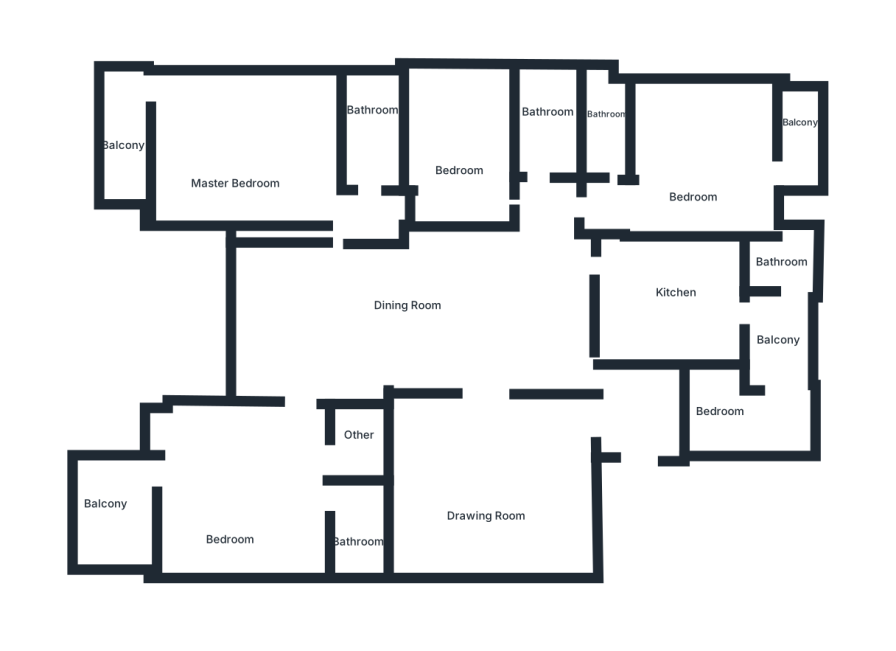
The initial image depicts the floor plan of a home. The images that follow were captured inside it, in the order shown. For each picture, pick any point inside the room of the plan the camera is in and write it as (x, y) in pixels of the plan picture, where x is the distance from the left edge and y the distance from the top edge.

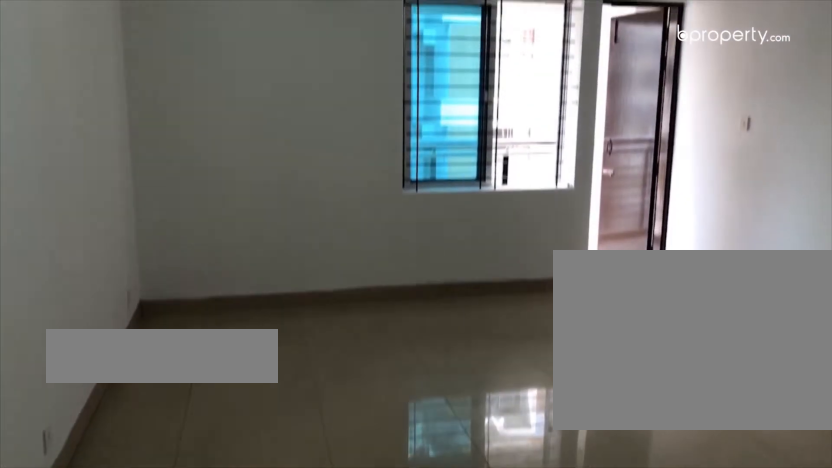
(240, 149)
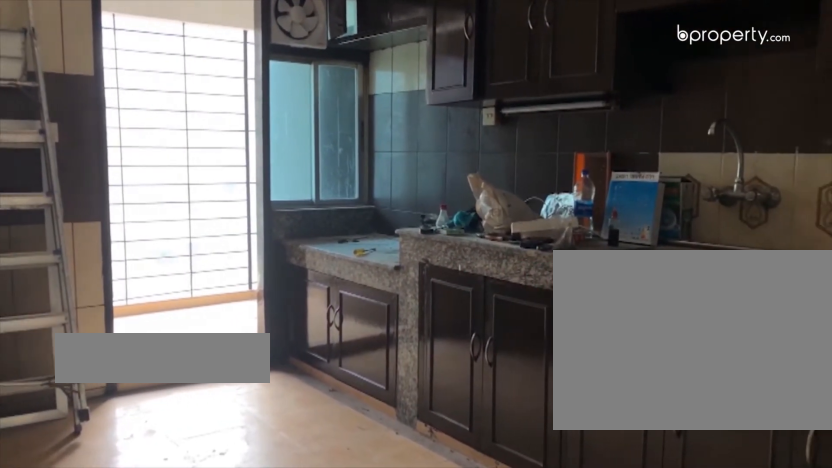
(675, 290)
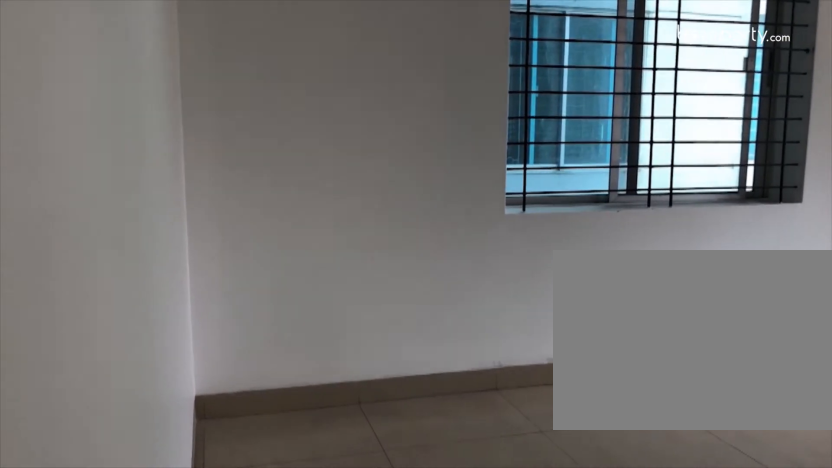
(694, 157)
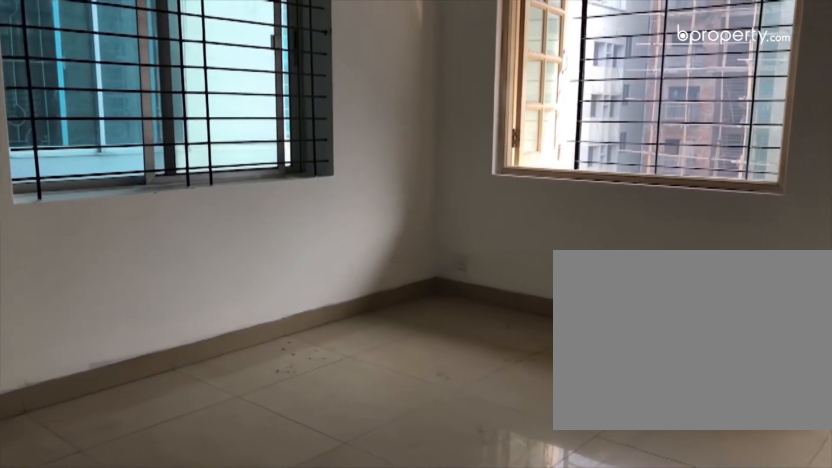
(694, 157)
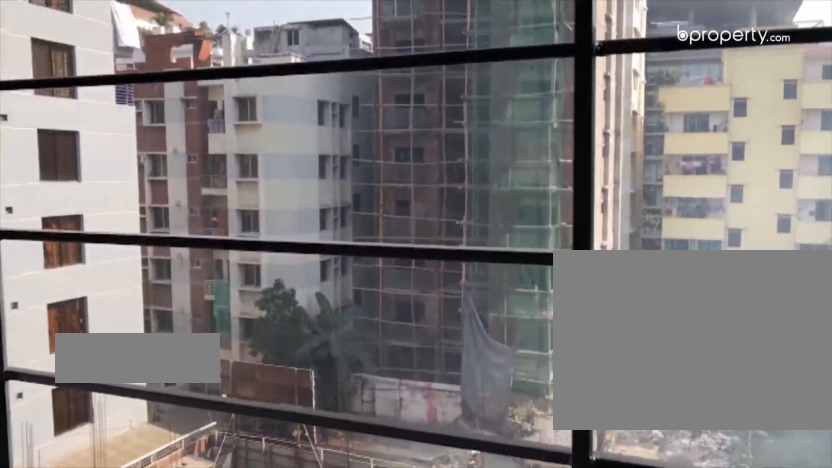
(799, 138)
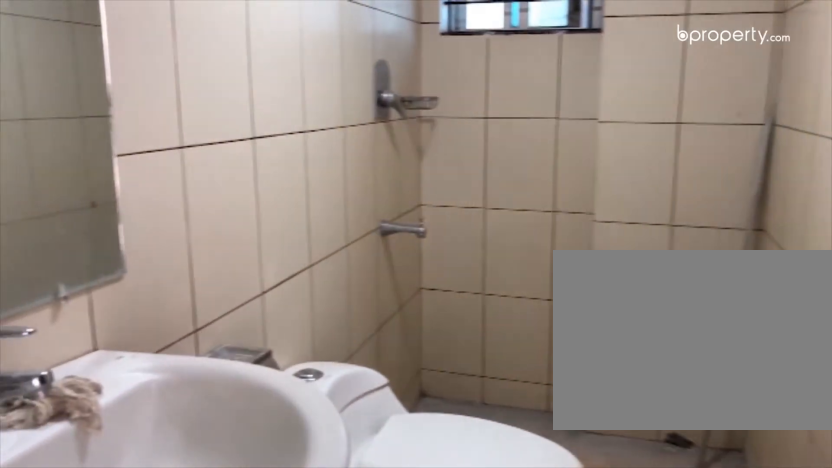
(609, 134)
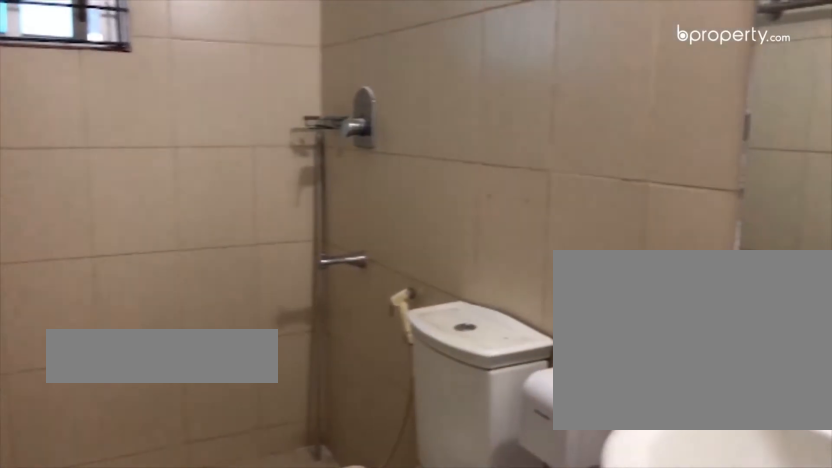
(548, 127)
